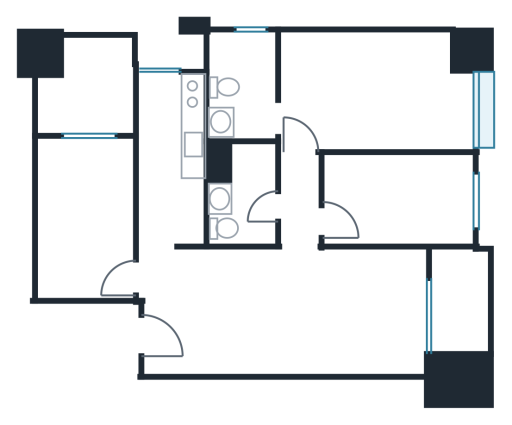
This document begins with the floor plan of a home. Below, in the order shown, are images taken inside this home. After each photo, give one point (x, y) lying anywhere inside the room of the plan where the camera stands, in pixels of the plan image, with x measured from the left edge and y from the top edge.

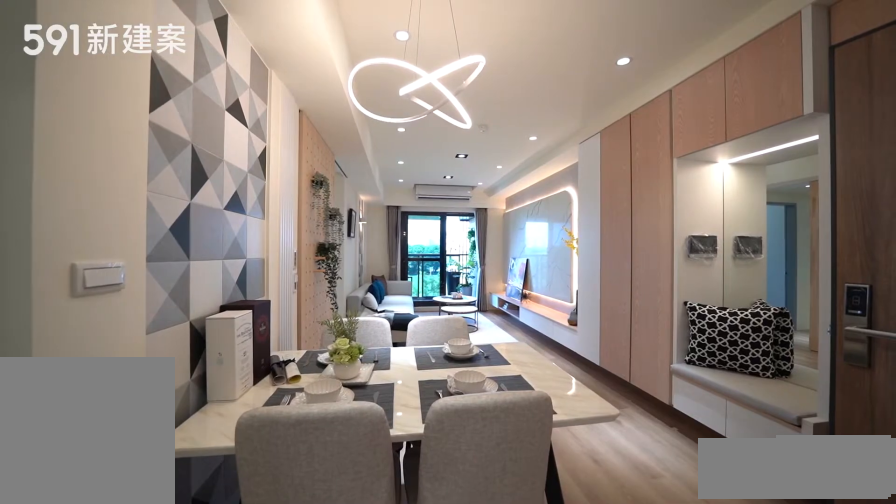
(229, 312)
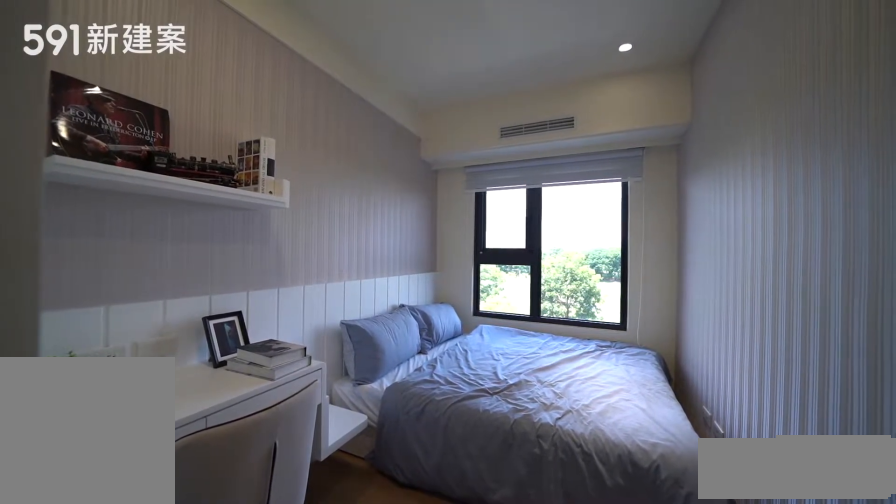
(402, 197)
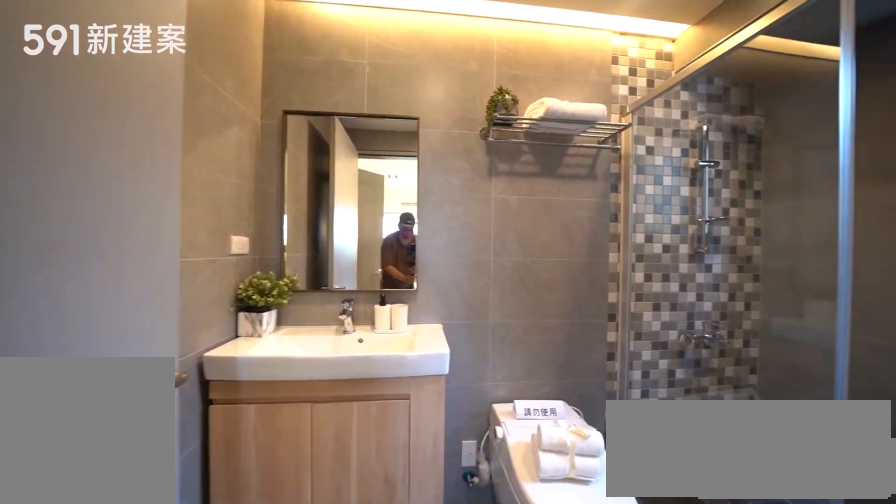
(242, 80)
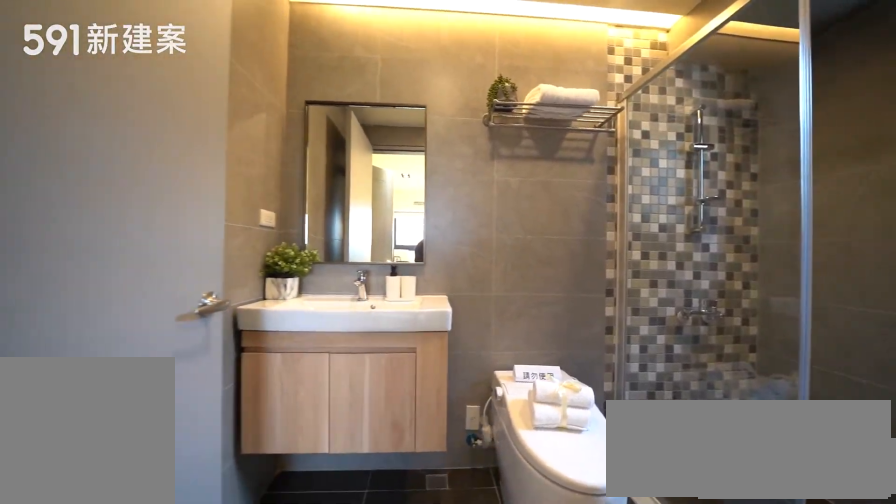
(242, 80)
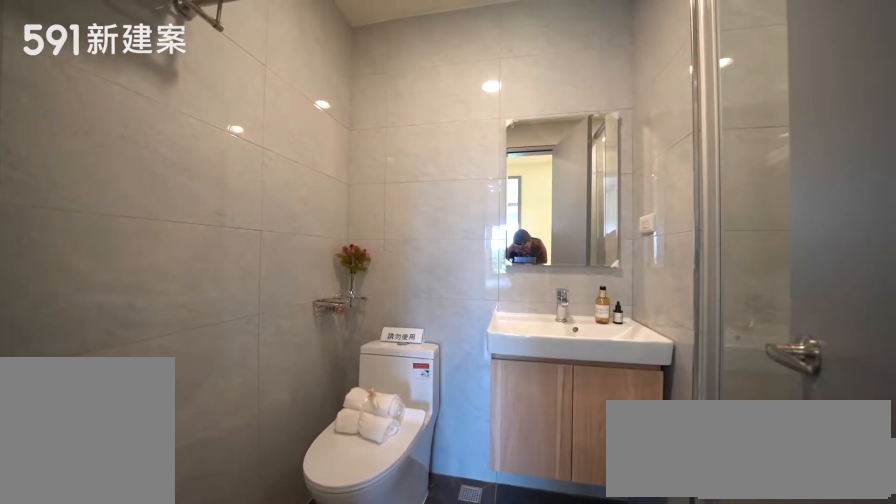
(239, 191)
